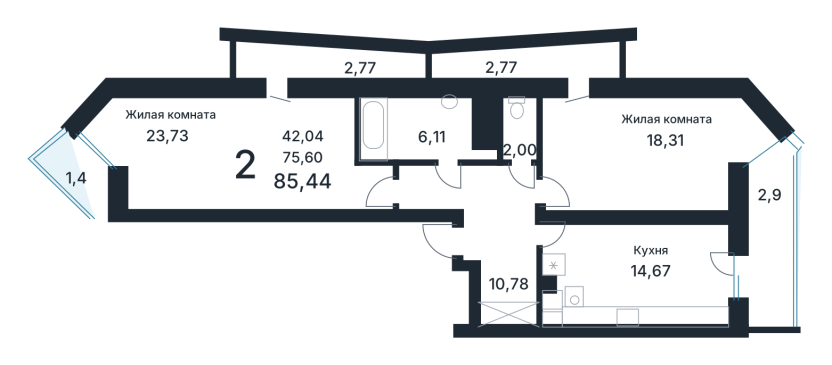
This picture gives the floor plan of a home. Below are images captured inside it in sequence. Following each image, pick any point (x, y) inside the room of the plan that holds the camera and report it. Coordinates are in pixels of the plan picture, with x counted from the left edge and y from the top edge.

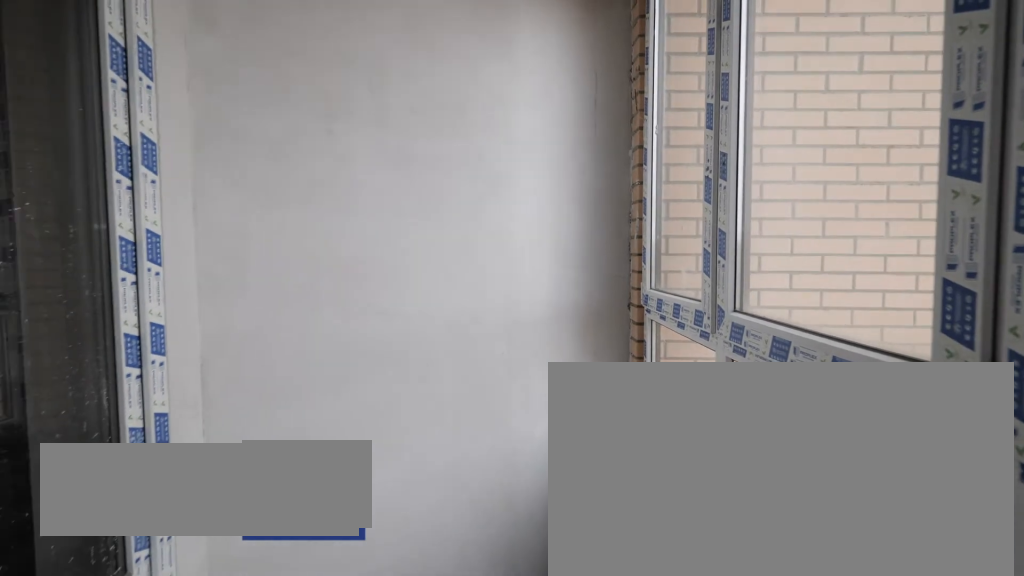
(77, 176)
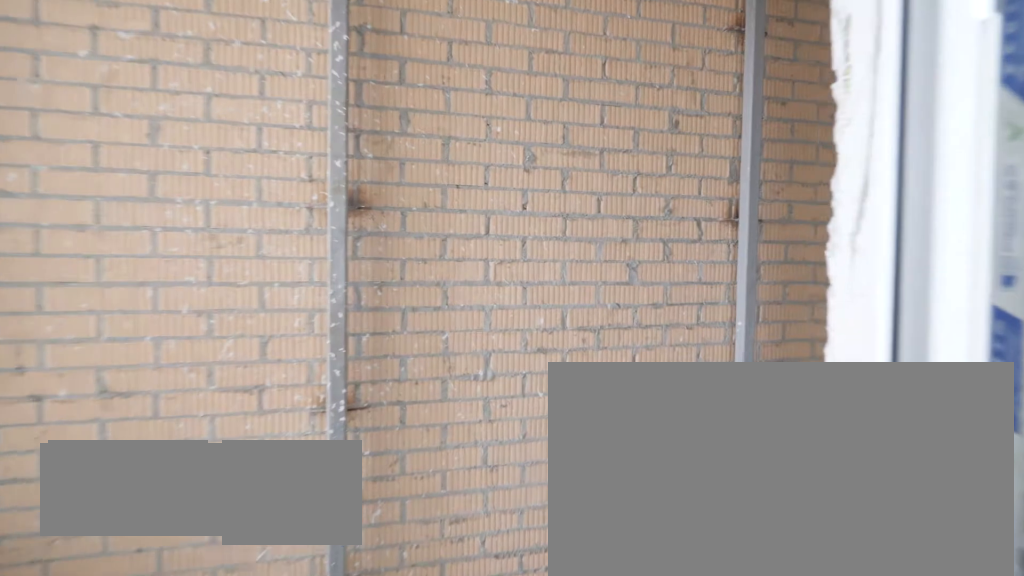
(326, 60)
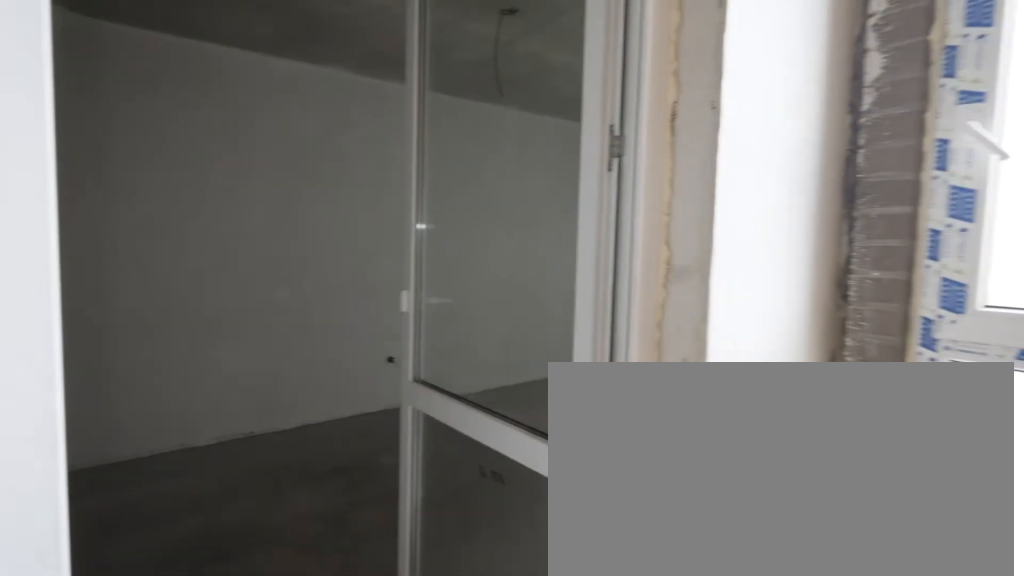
(326, 60)
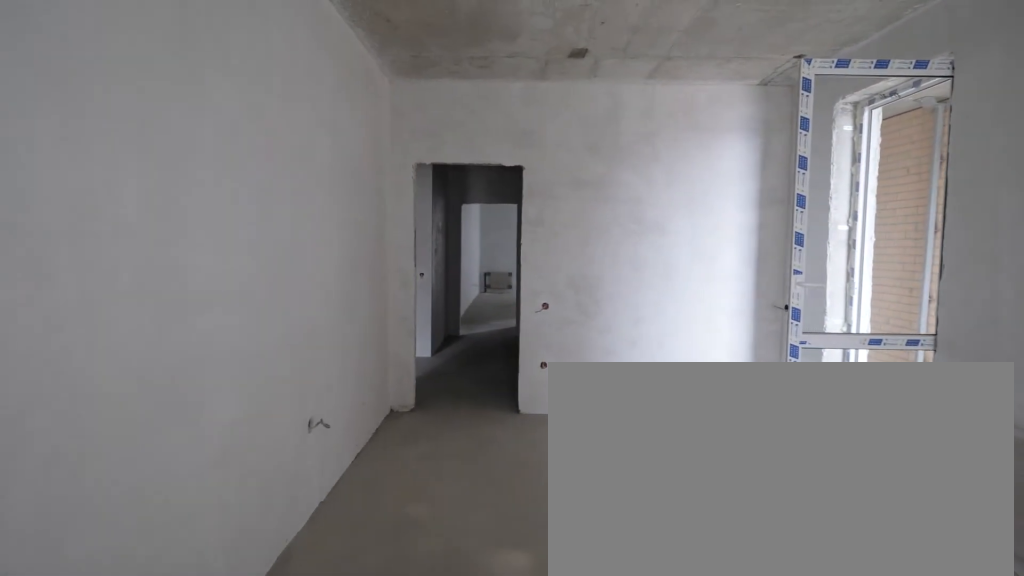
(645, 153)
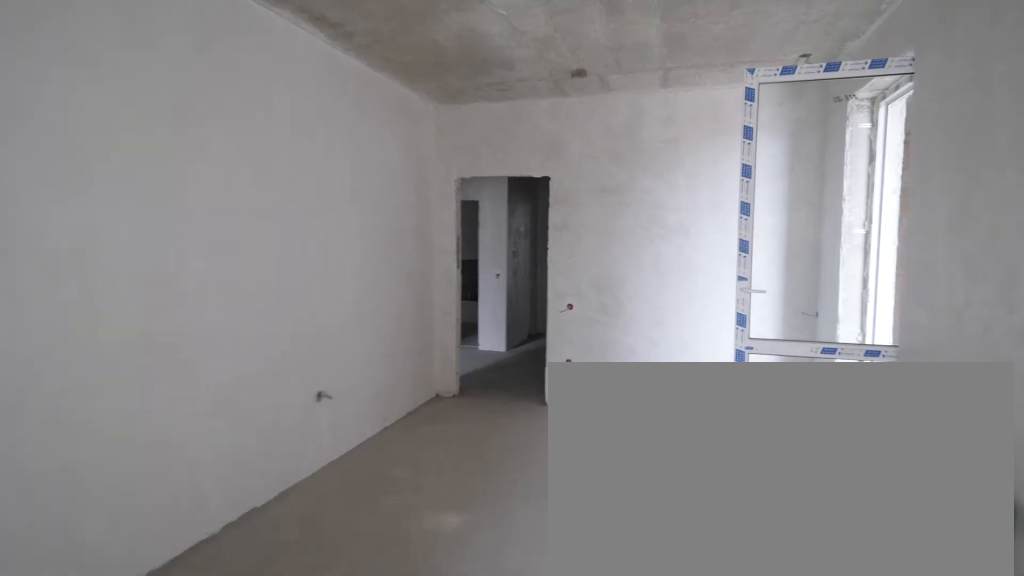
(645, 153)
